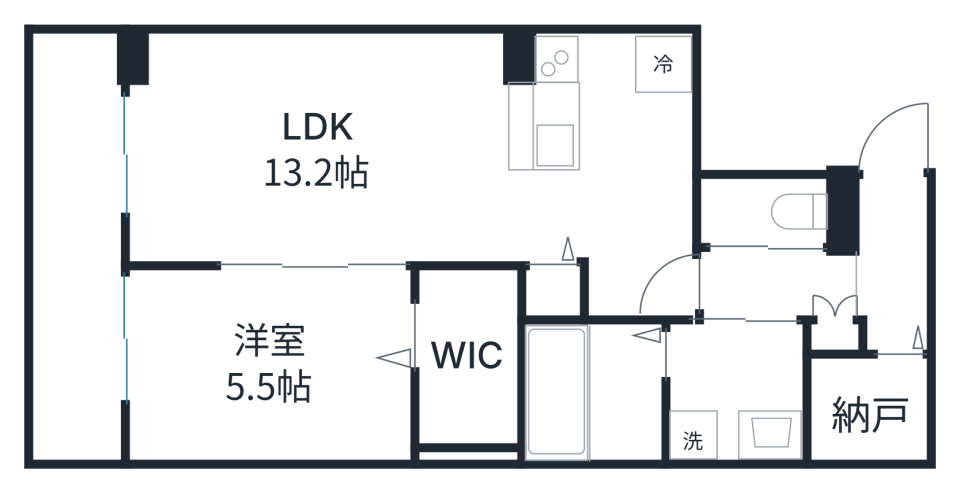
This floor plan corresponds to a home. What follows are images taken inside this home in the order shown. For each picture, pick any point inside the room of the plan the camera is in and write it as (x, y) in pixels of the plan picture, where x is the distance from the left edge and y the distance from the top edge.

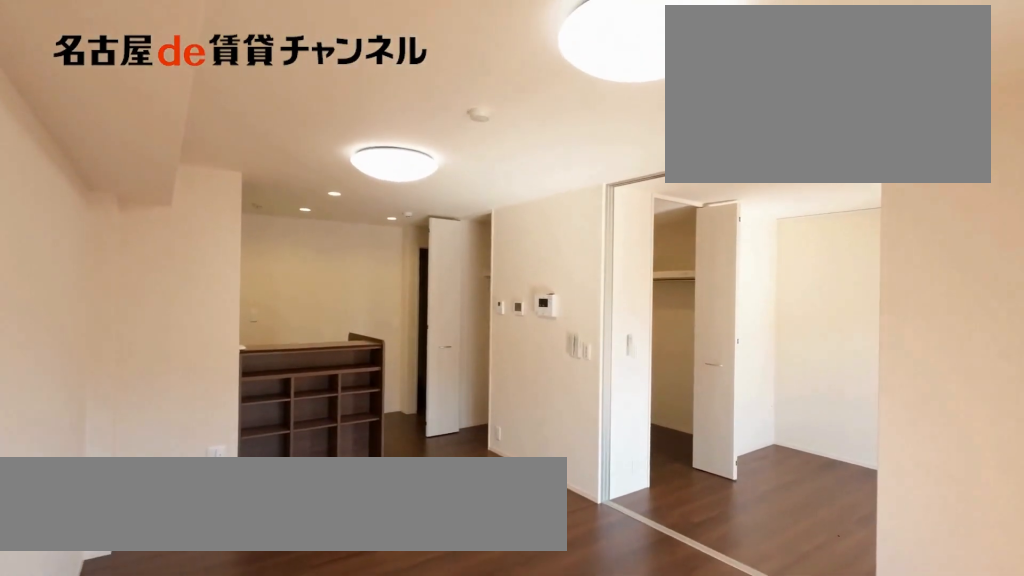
(364, 160)
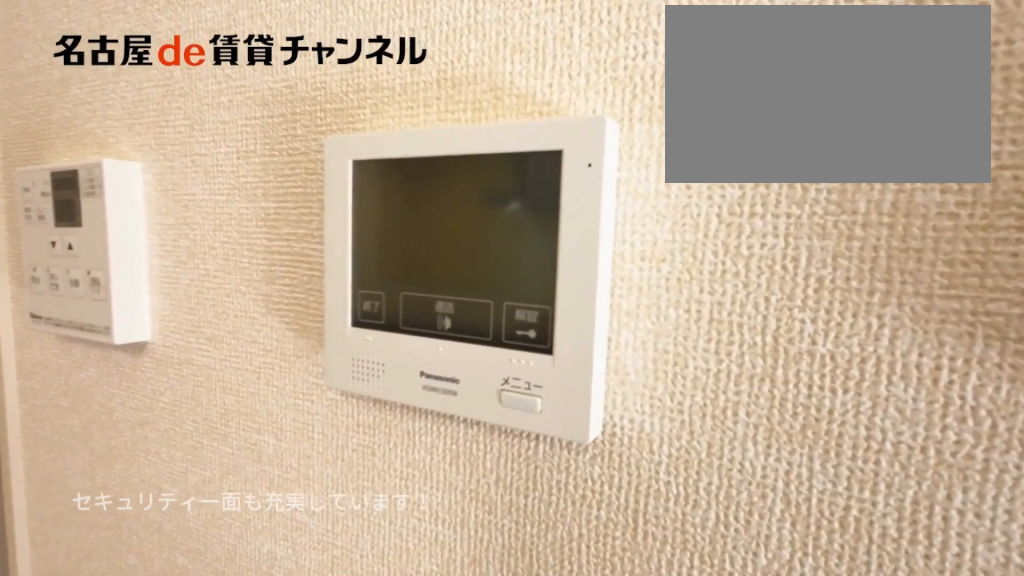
(364, 160)
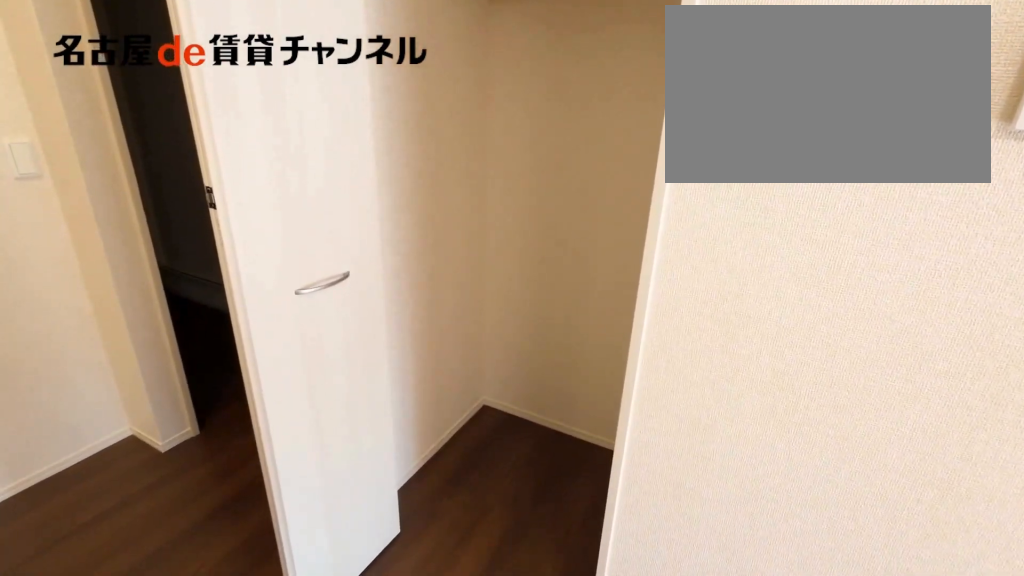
(552, 292)
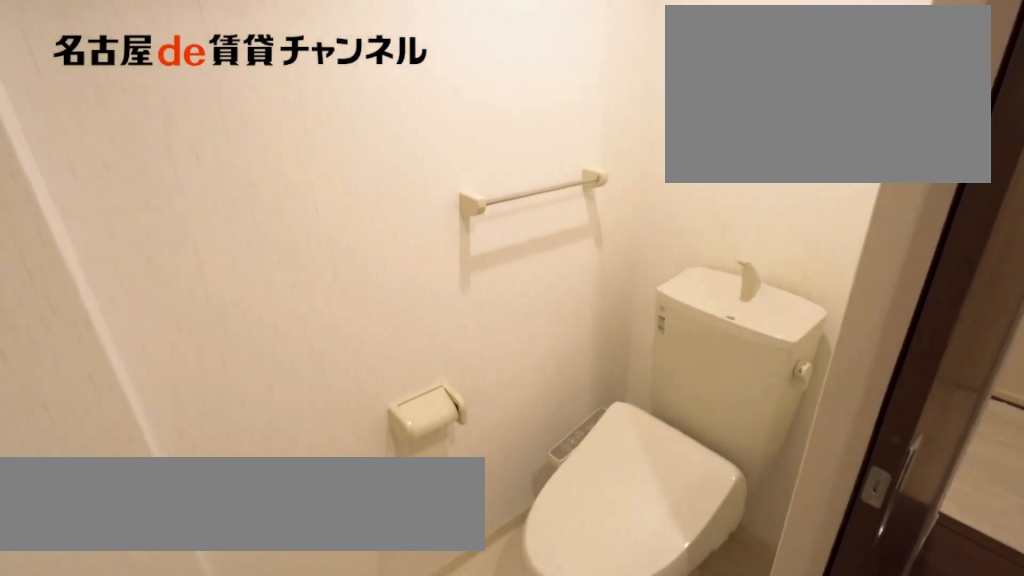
(772, 211)
